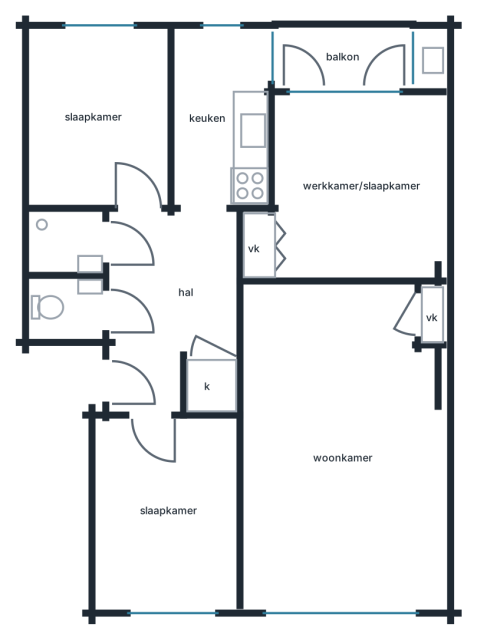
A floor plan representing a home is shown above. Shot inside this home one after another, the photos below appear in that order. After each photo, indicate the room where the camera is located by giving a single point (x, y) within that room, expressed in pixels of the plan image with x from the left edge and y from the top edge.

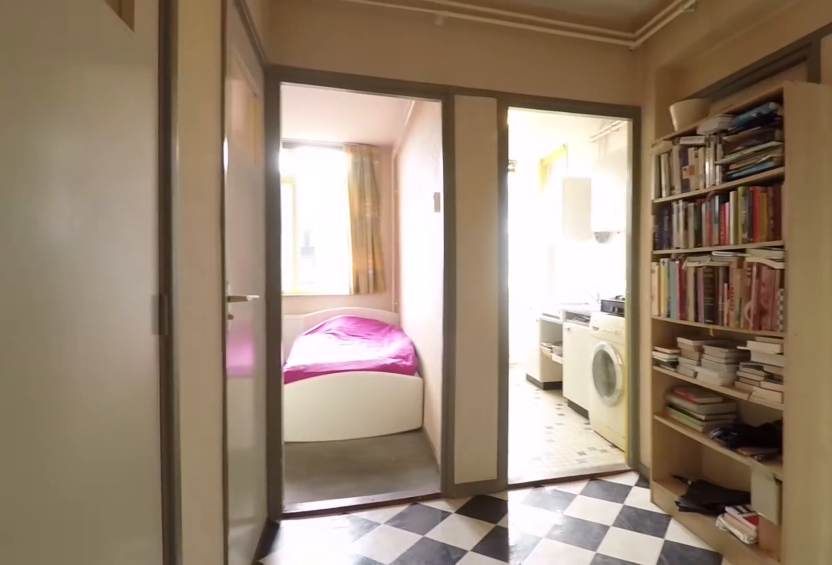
(166, 300)
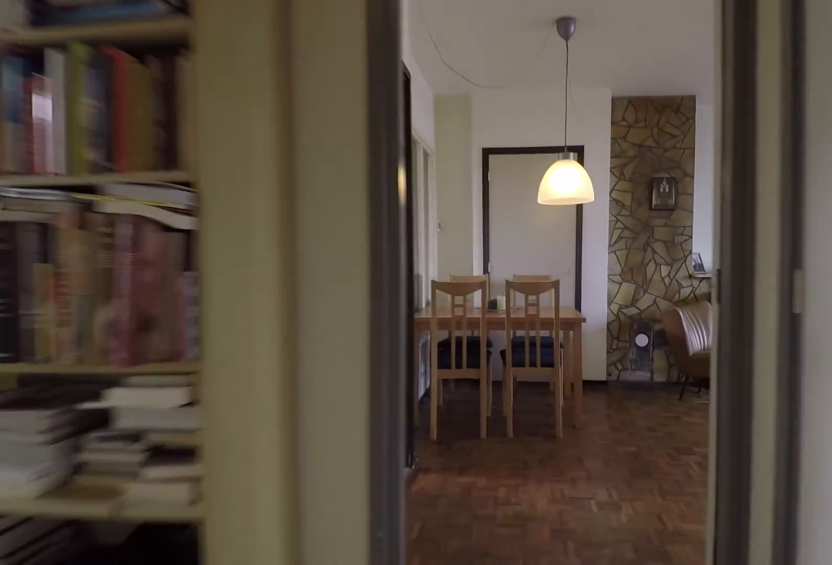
(166, 300)
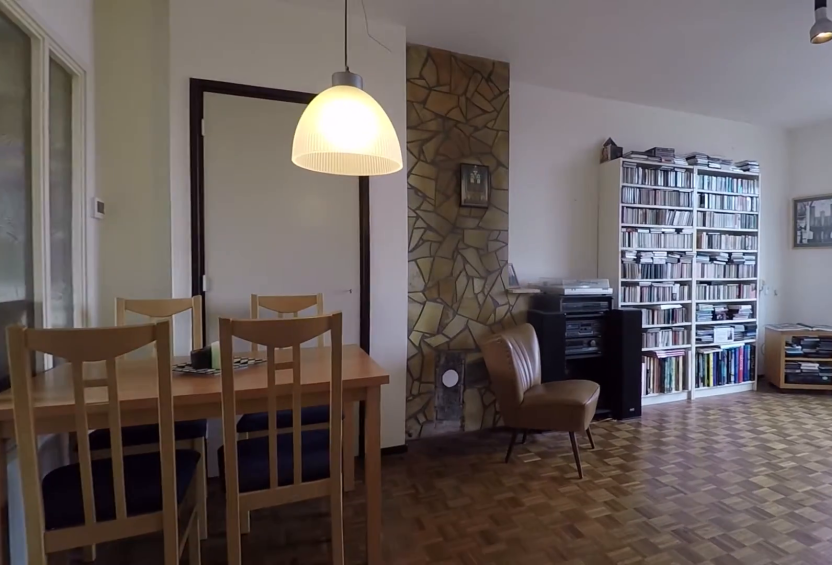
(340, 451)
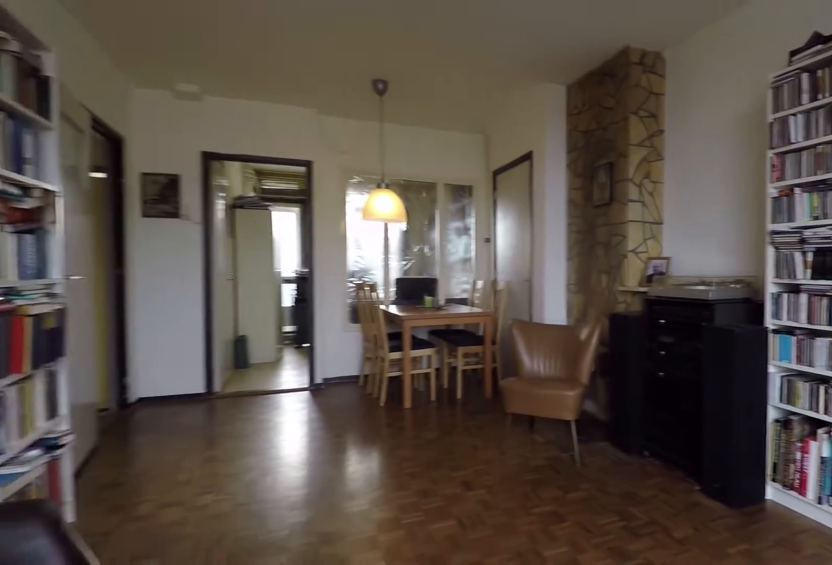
(340, 451)
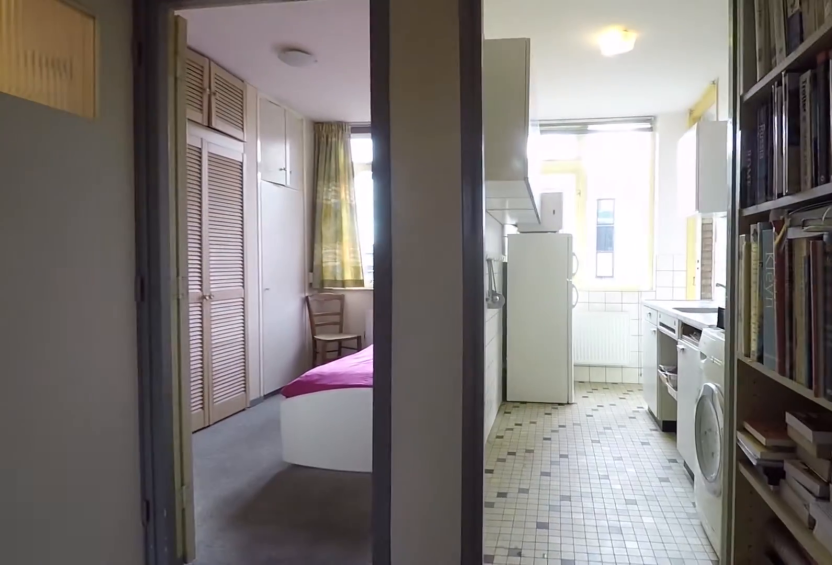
(167, 301)
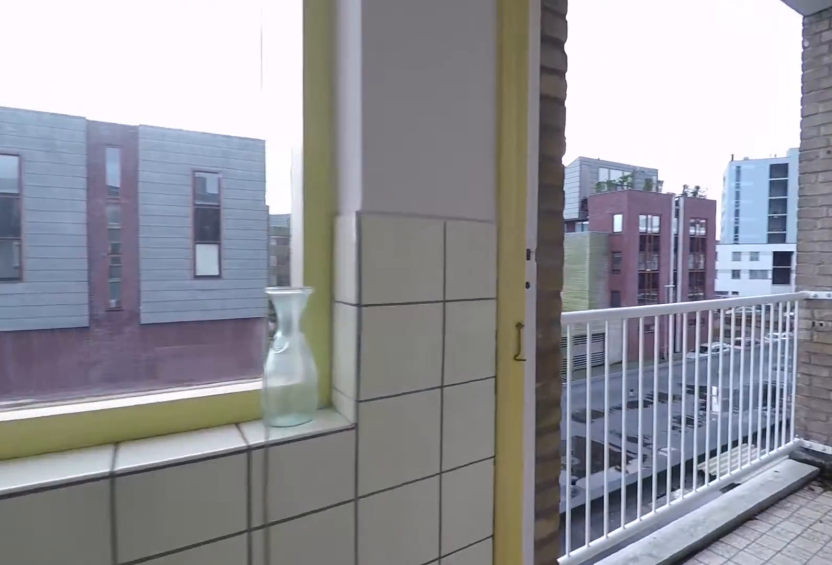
(227, 133)
